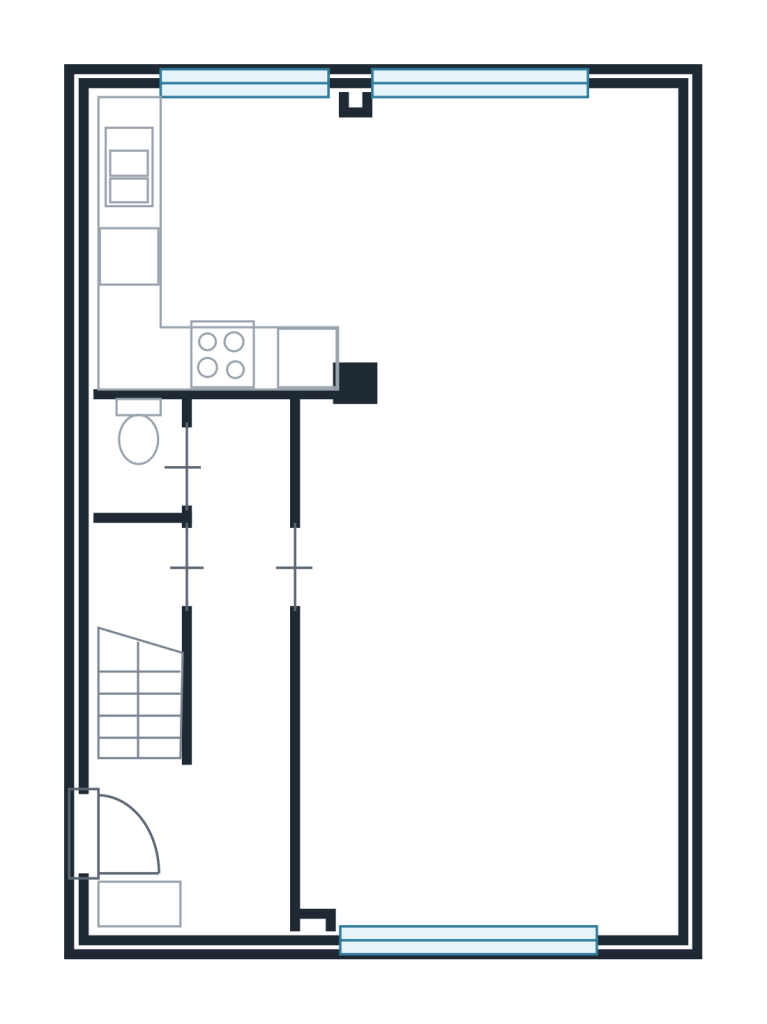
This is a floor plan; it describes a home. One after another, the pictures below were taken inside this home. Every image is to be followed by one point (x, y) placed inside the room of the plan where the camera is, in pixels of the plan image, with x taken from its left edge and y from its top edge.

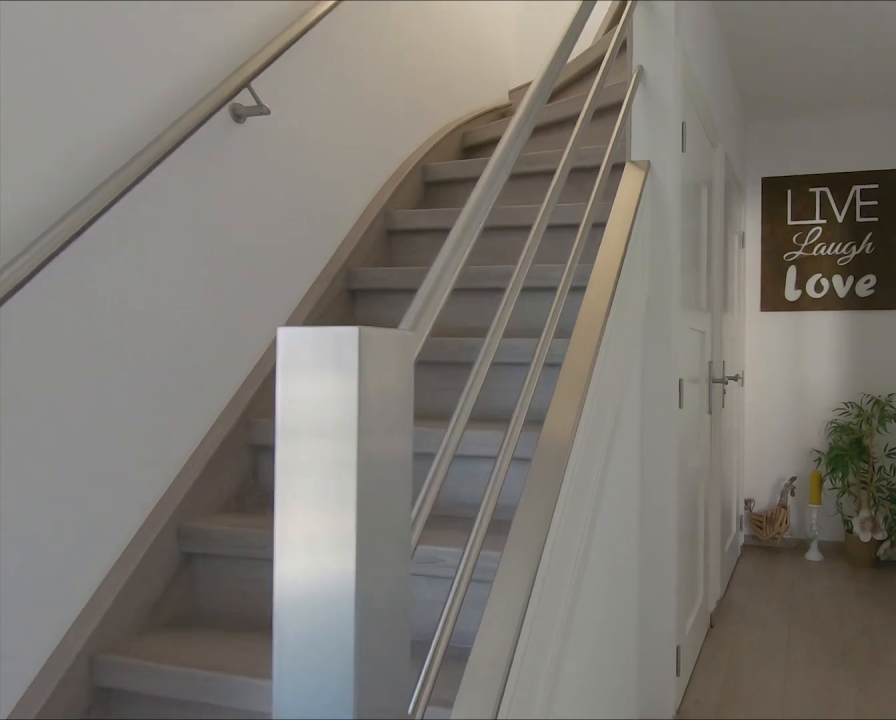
(222, 692)
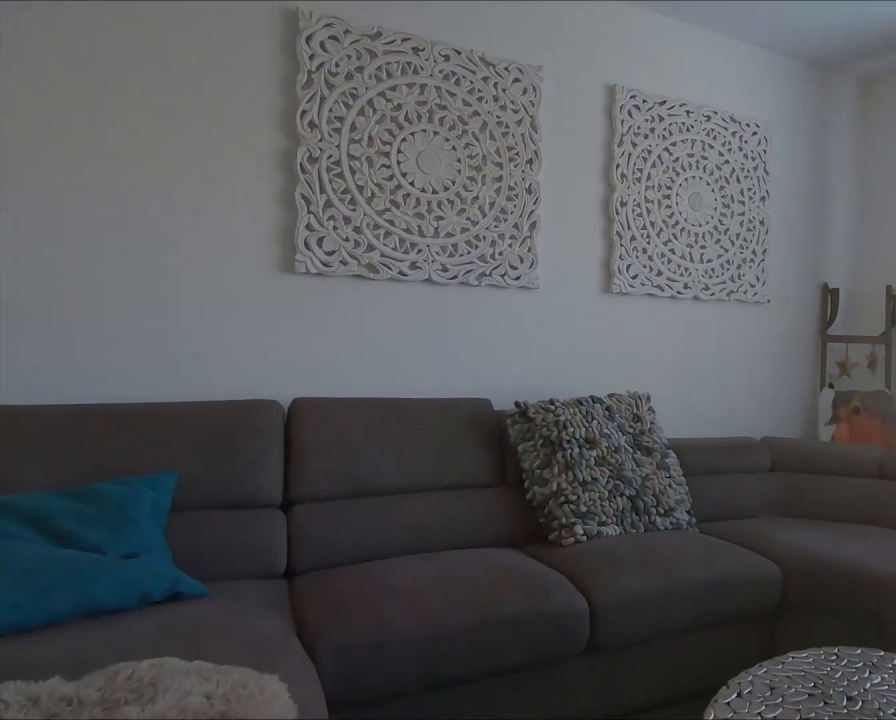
(497, 529)
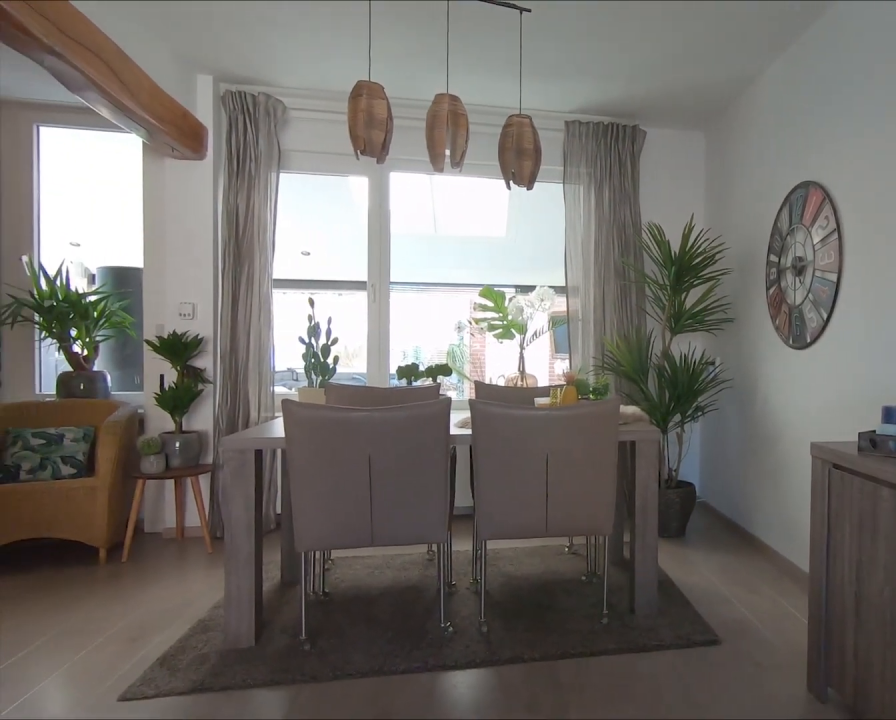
(497, 529)
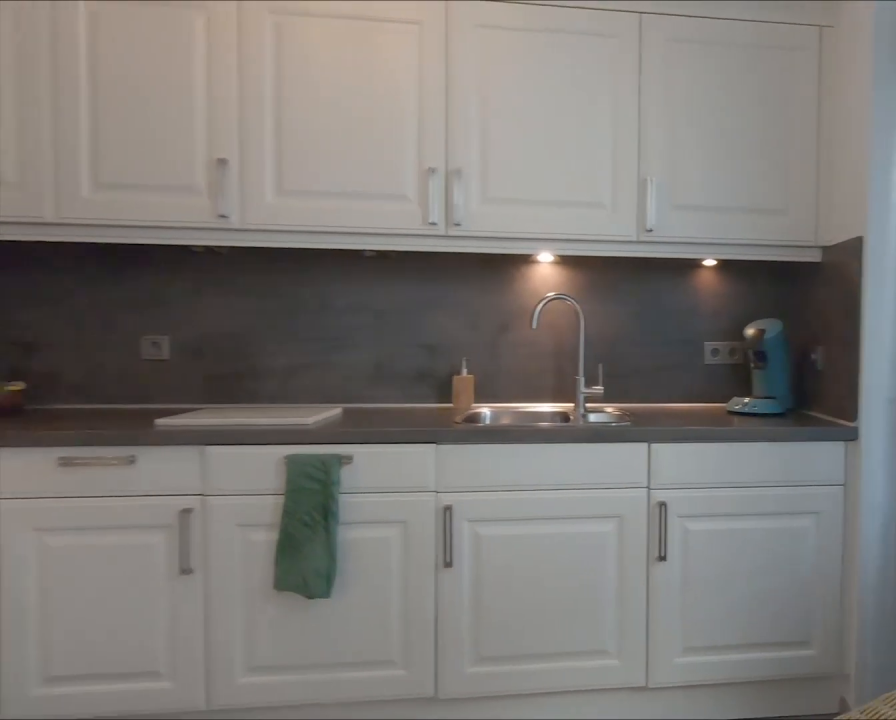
(266, 214)
